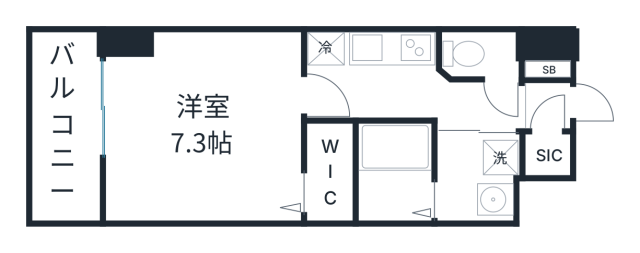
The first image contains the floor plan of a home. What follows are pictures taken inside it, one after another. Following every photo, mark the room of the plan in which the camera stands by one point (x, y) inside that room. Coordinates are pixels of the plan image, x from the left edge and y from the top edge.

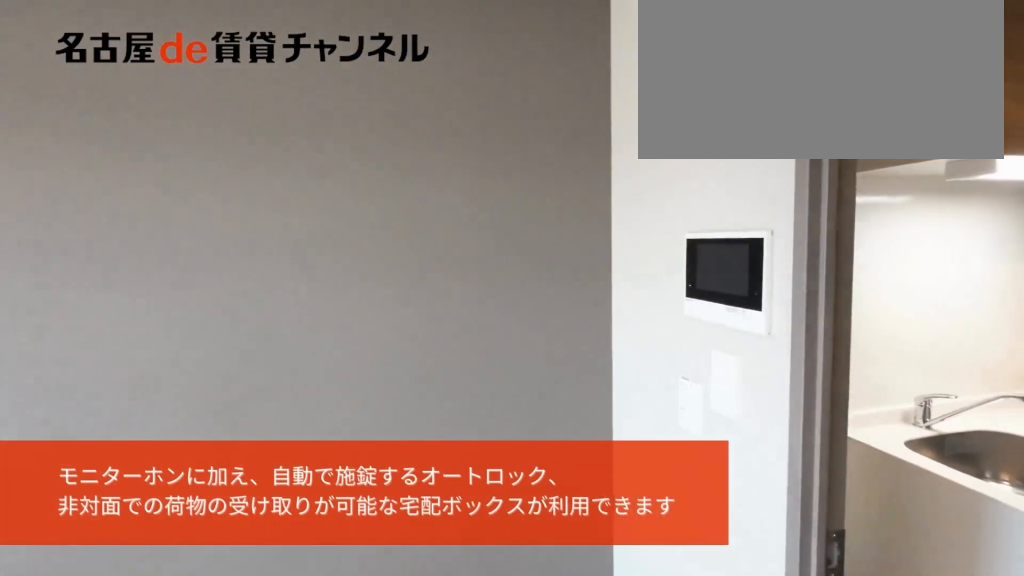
(205, 129)
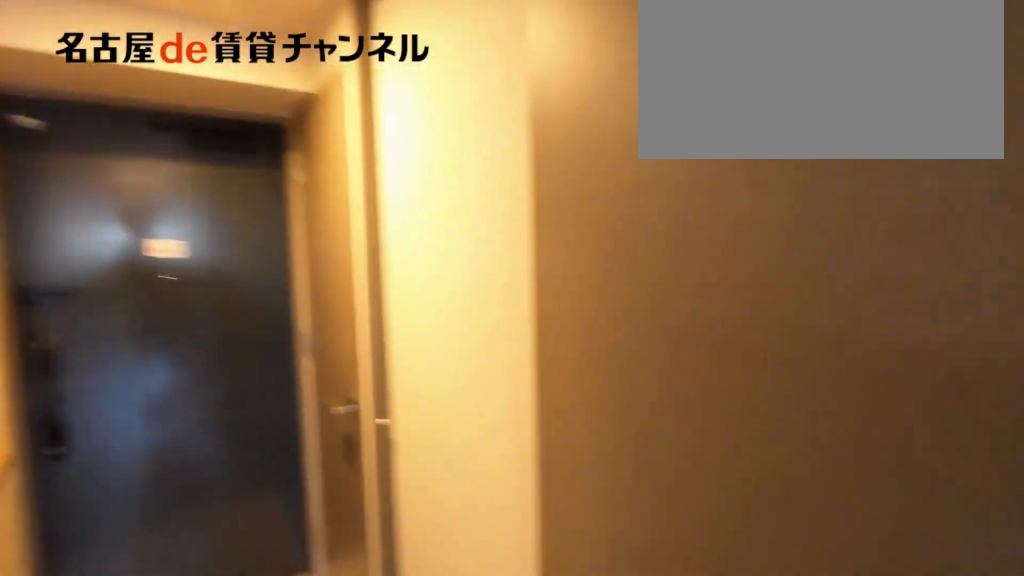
(411, 96)
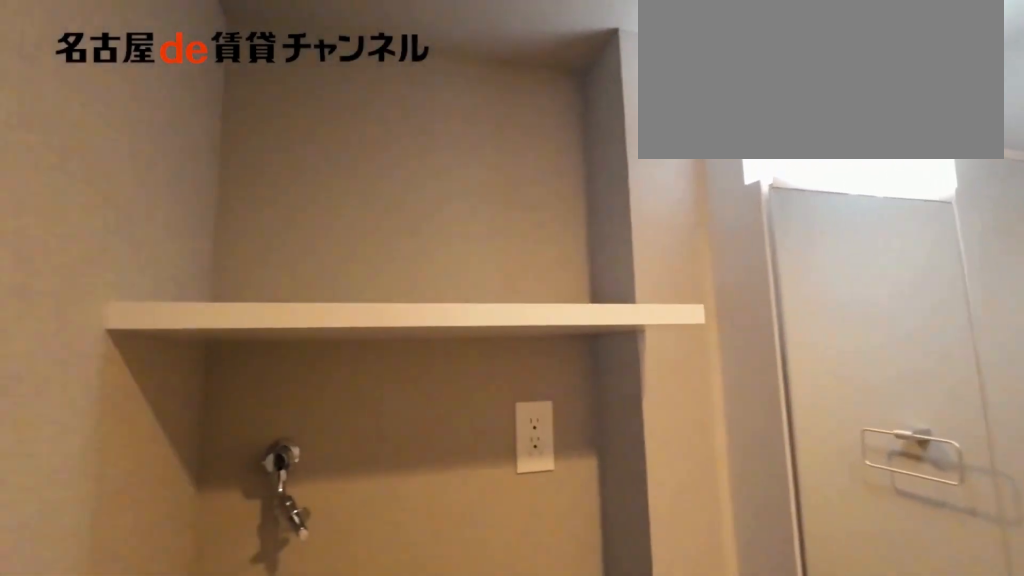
(478, 178)
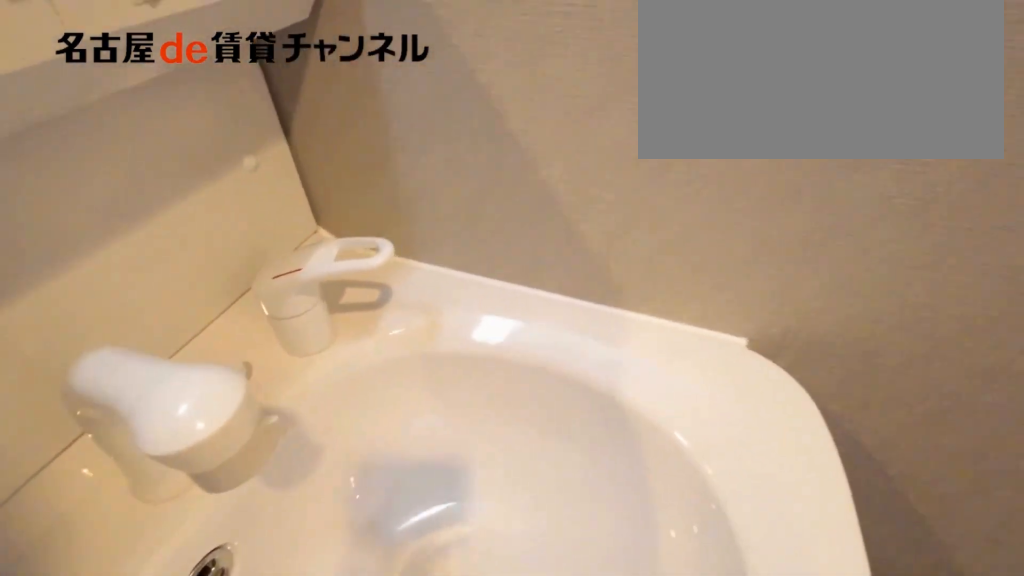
(478, 178)
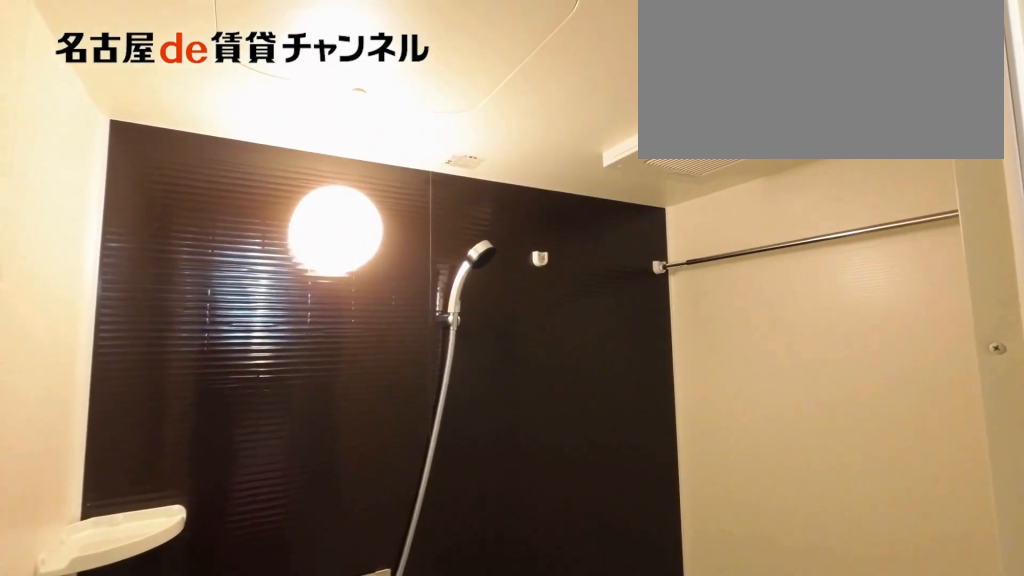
(394, 173)
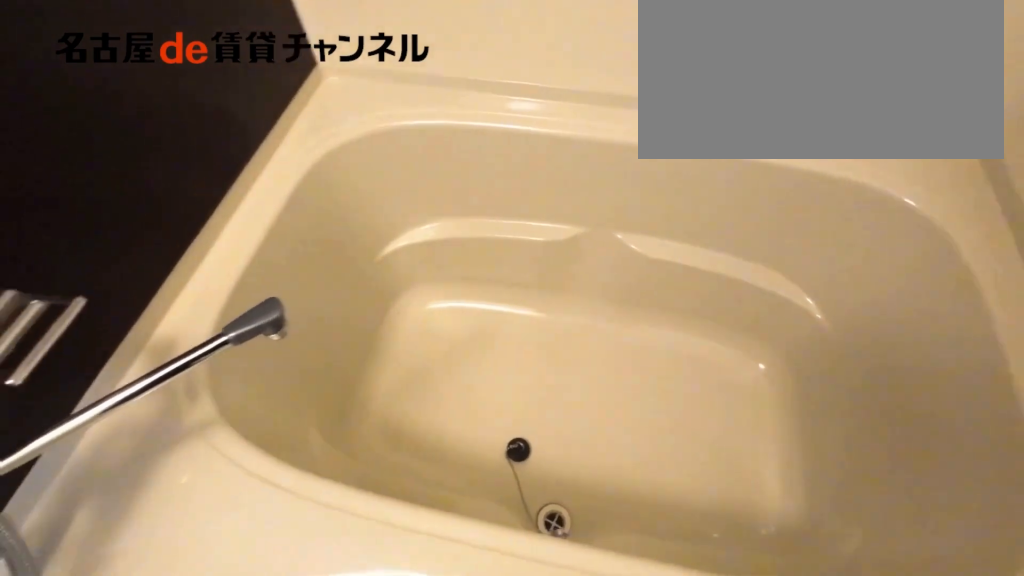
(394, 173)
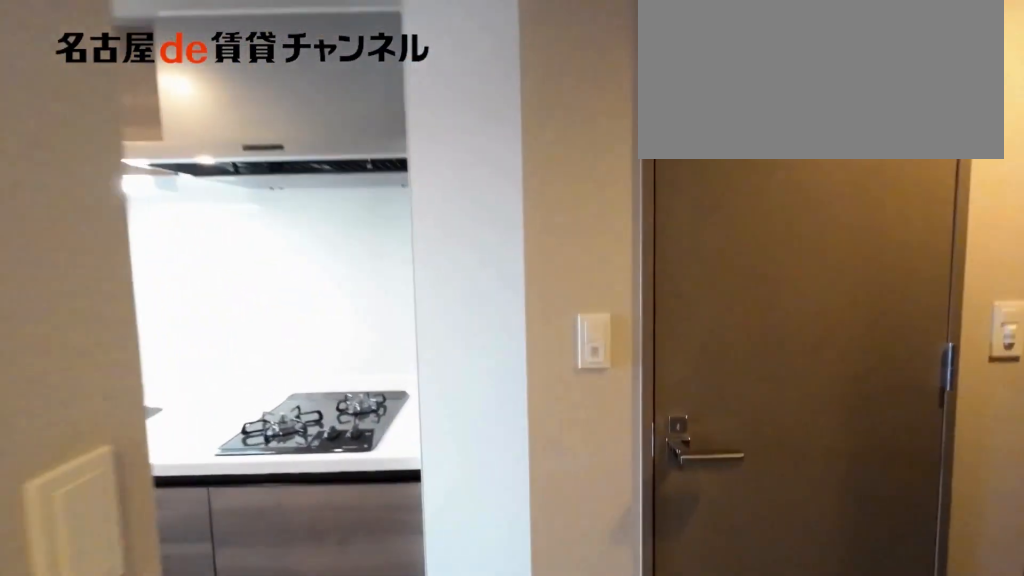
(411, 96)
